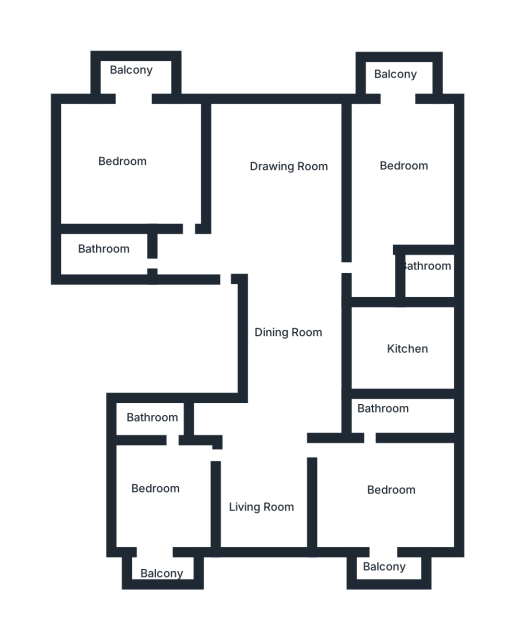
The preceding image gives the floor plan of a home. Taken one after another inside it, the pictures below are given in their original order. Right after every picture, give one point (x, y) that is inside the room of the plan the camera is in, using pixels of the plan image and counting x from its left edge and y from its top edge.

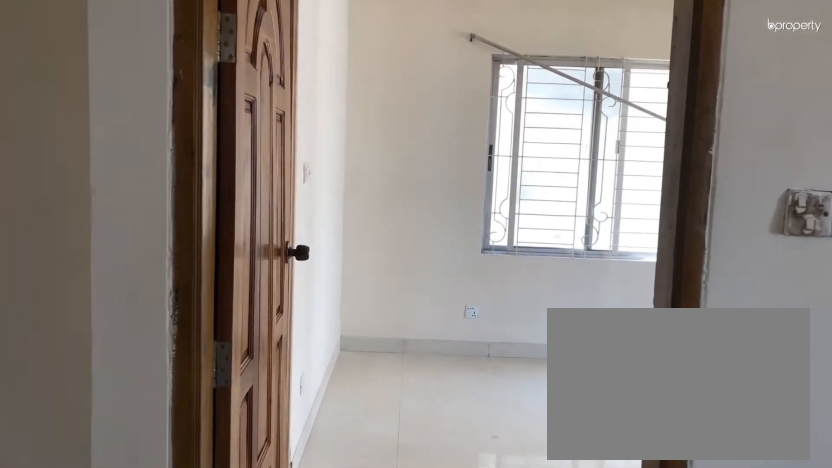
(308, 453)
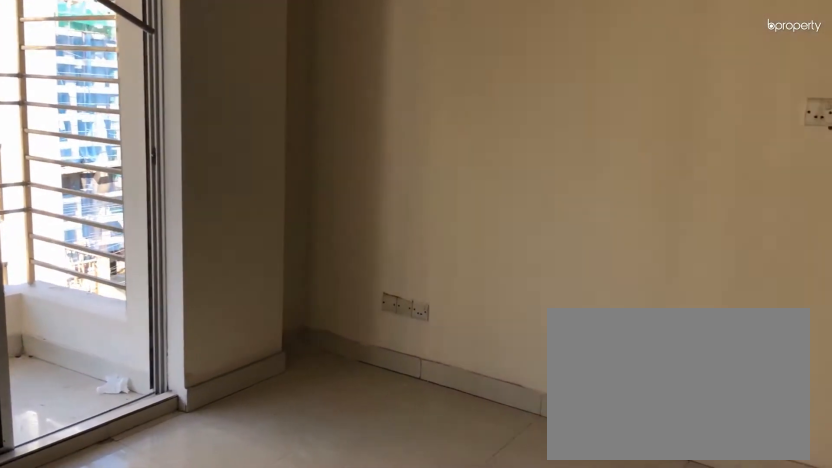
(383, 484)
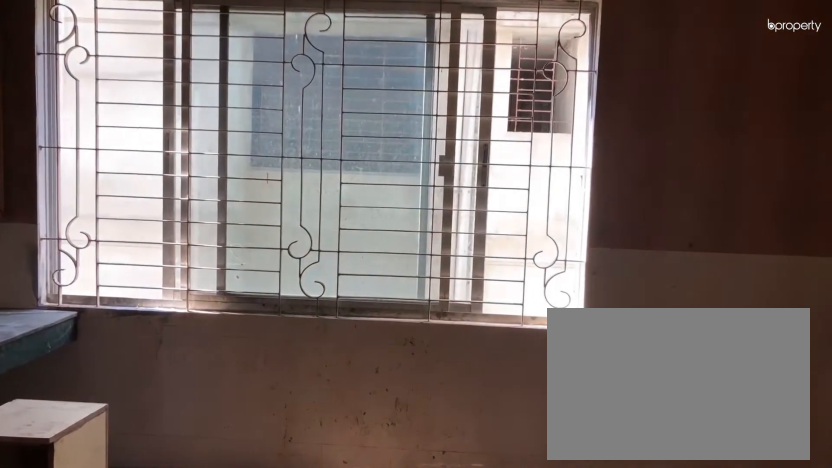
(401, 356)
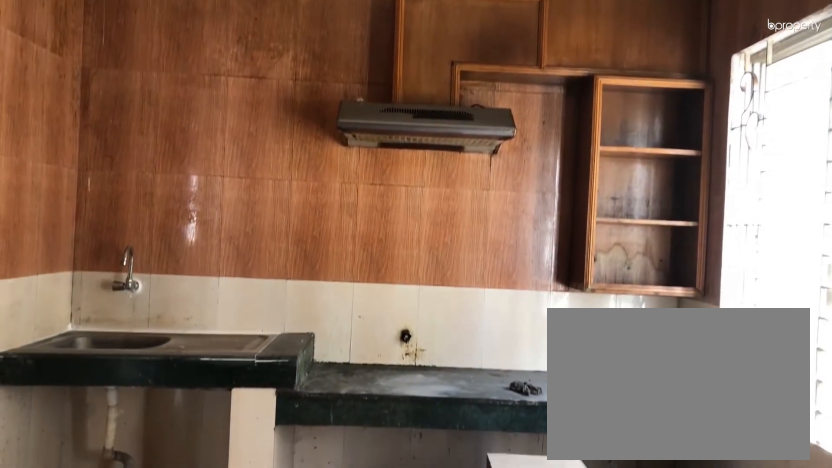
(398, 356)
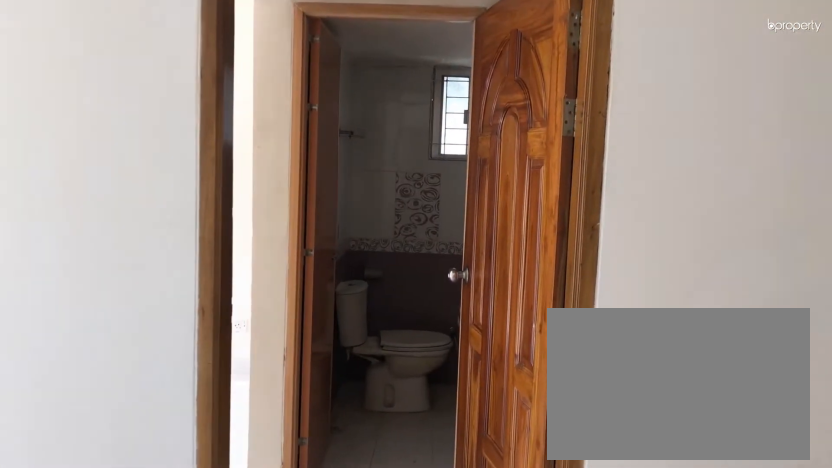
(298, 284)
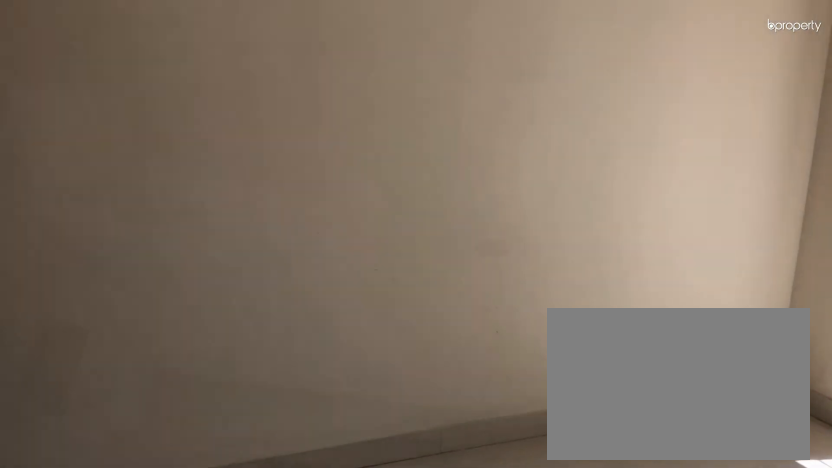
(392, 180)
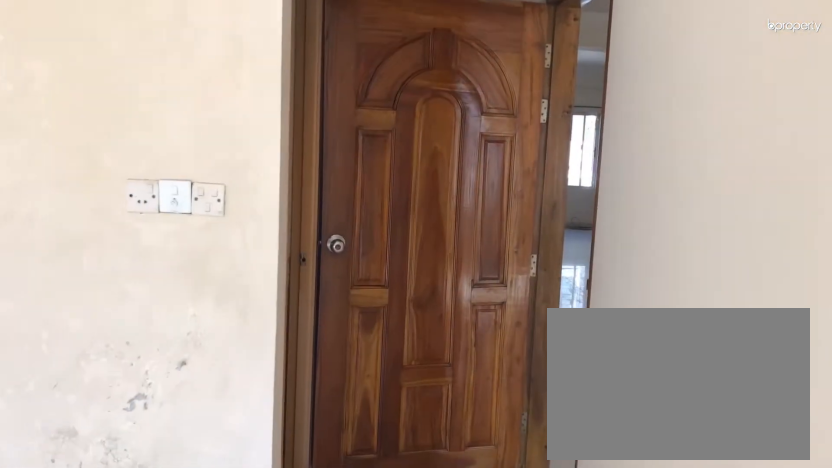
(392, 180)
